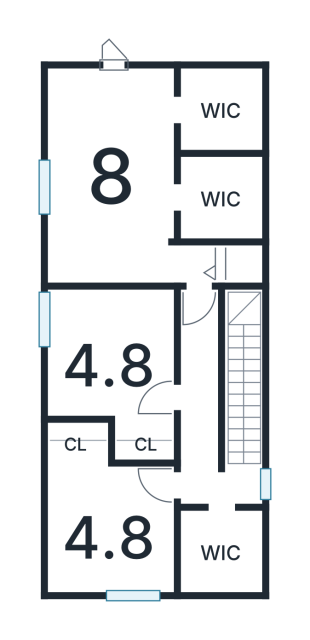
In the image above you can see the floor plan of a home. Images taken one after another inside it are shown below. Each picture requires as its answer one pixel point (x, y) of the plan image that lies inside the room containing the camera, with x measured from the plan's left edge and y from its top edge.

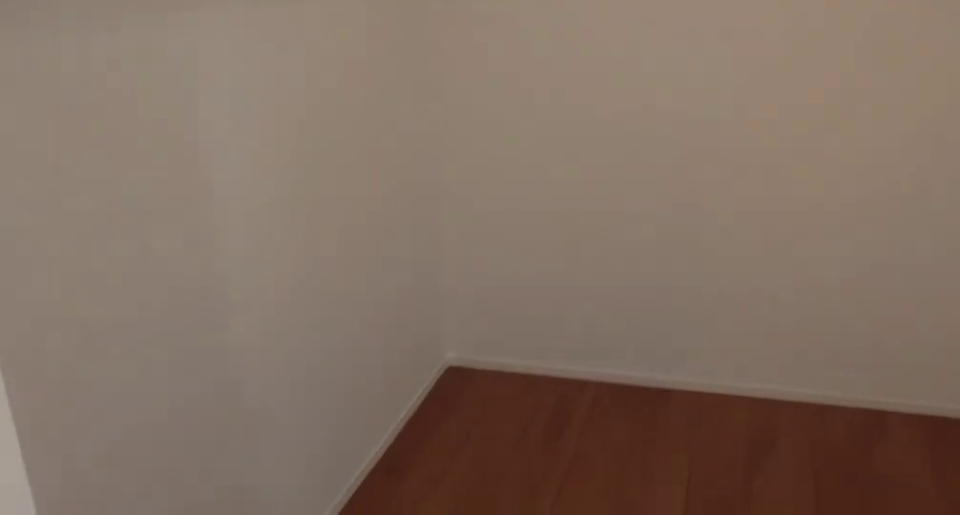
(217, 564)
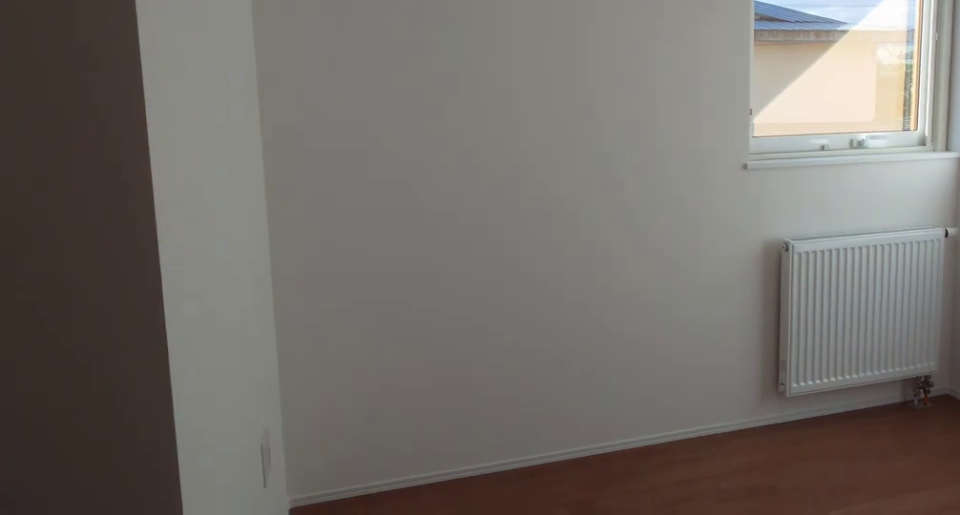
(114, 358)
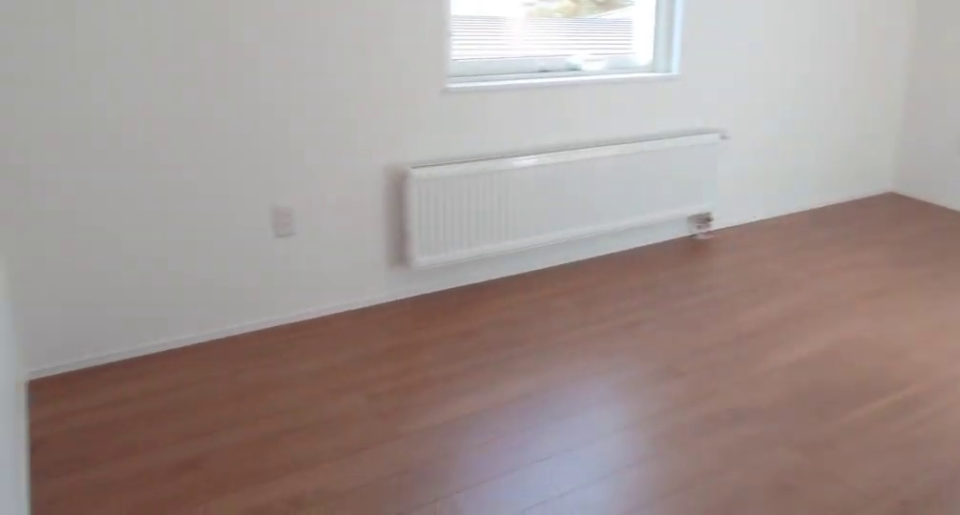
(107, 191)
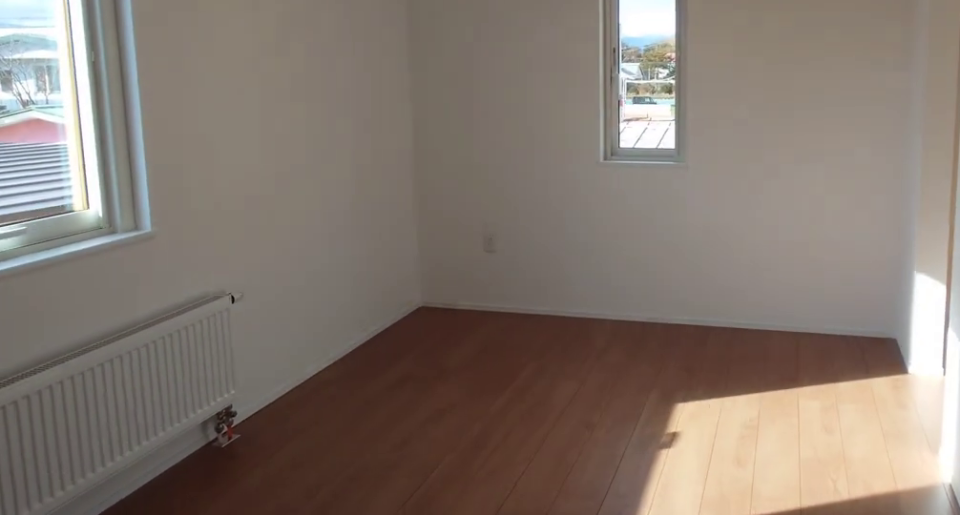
(107, 191)
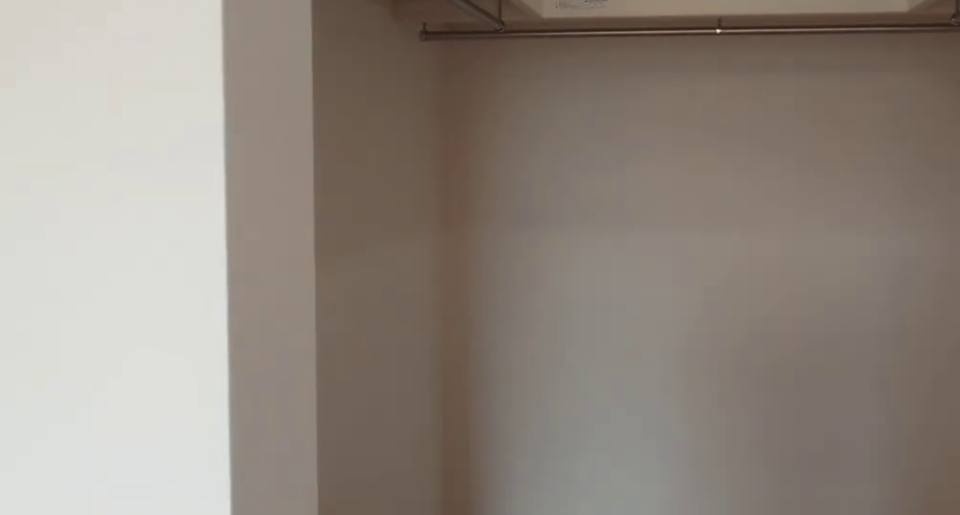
(223, 208)
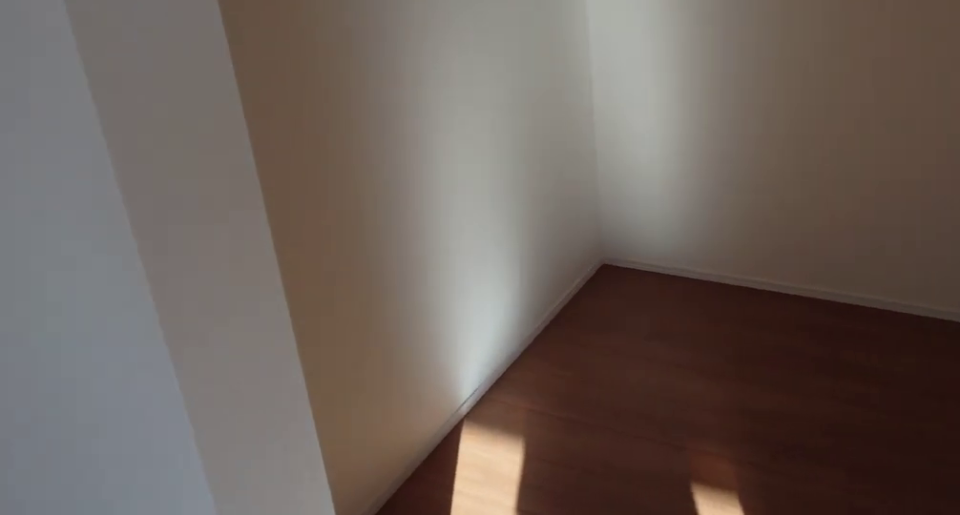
(223, 208)
